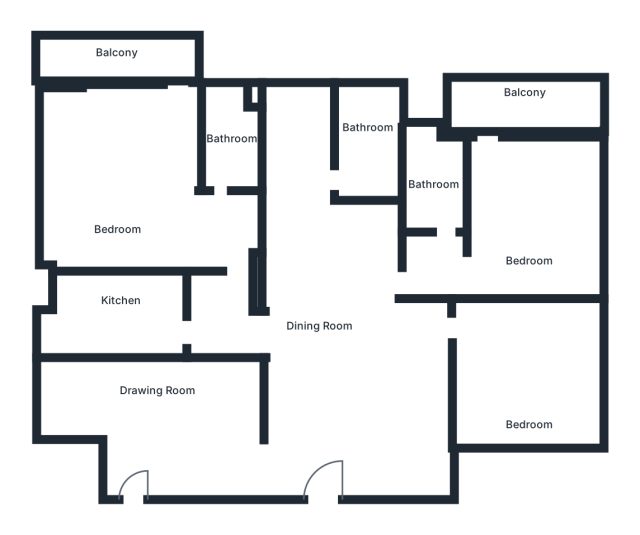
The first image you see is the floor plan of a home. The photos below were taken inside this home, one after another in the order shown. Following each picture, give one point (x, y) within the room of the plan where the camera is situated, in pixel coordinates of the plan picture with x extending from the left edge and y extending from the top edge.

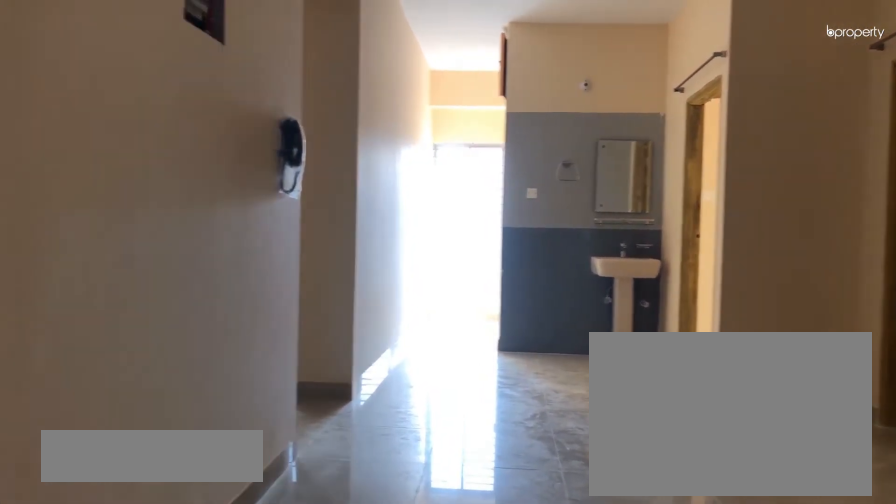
(330, 355)
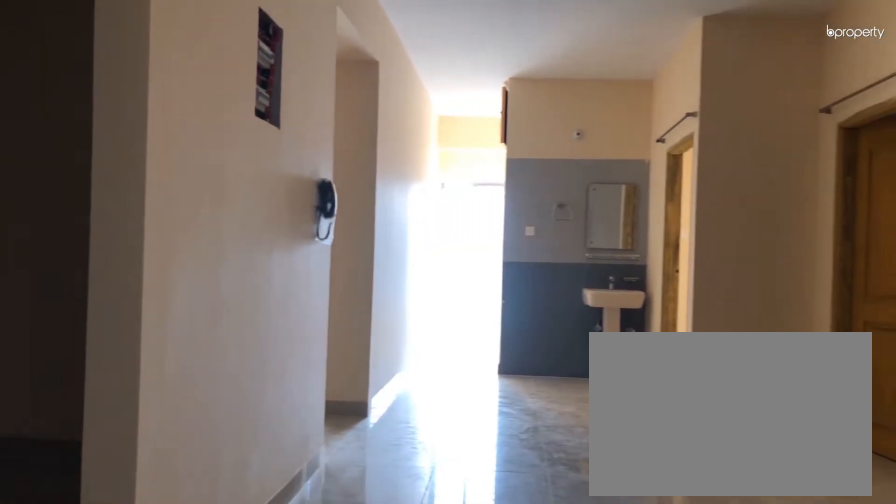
(330, 355)
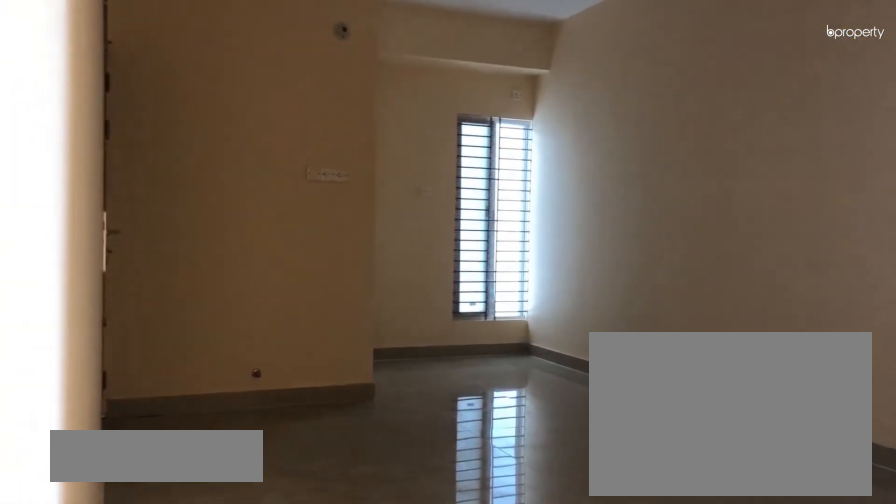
(190, 412)
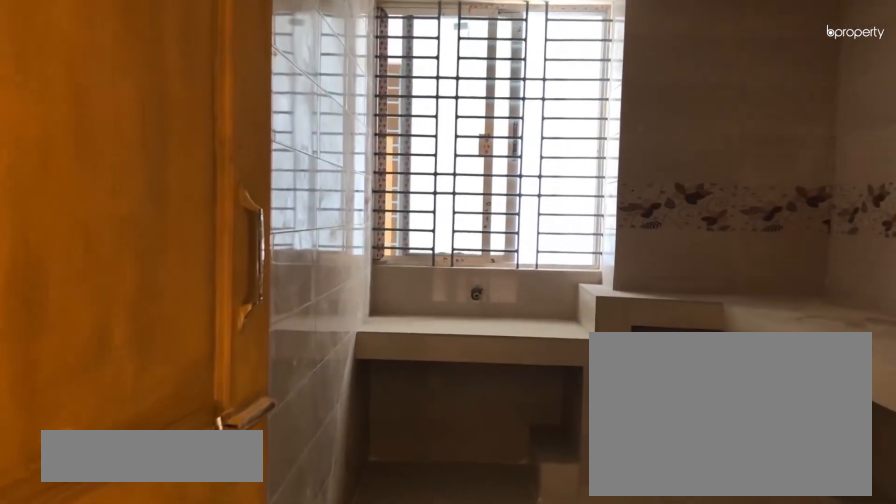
(125, 312)
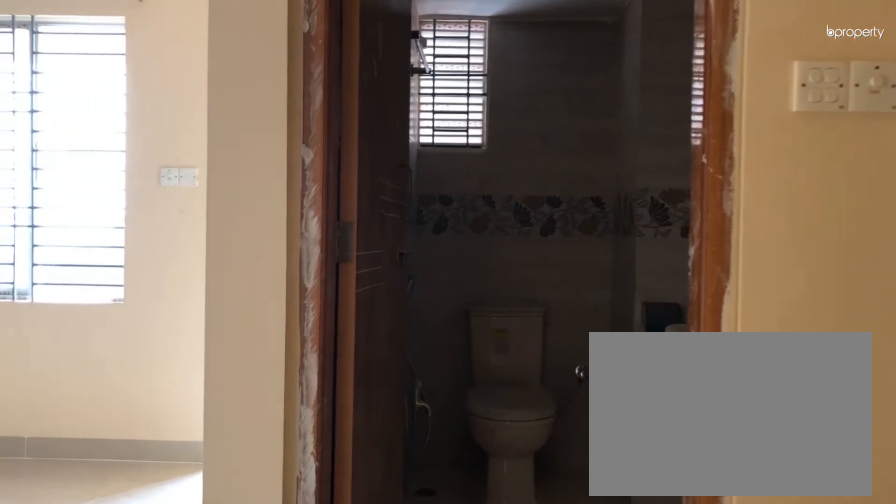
(209, 240)
